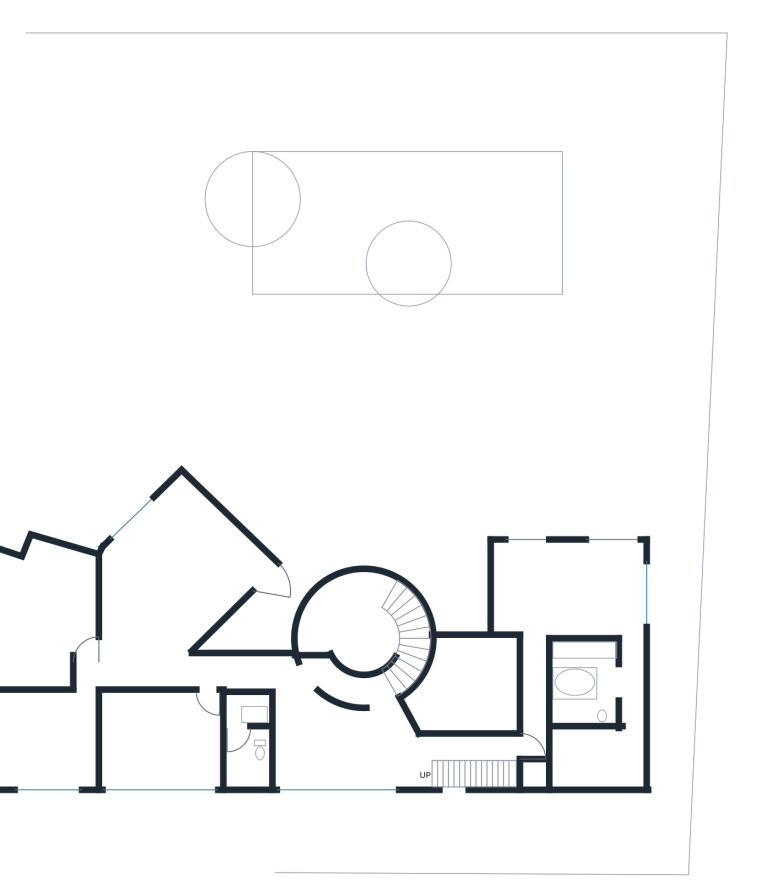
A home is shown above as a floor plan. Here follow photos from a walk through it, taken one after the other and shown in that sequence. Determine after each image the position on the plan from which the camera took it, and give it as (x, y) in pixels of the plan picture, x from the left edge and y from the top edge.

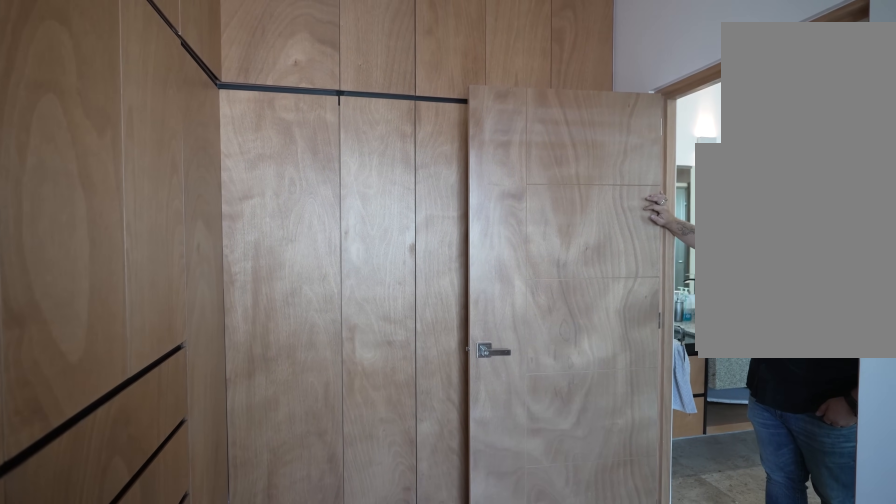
(591, 761)
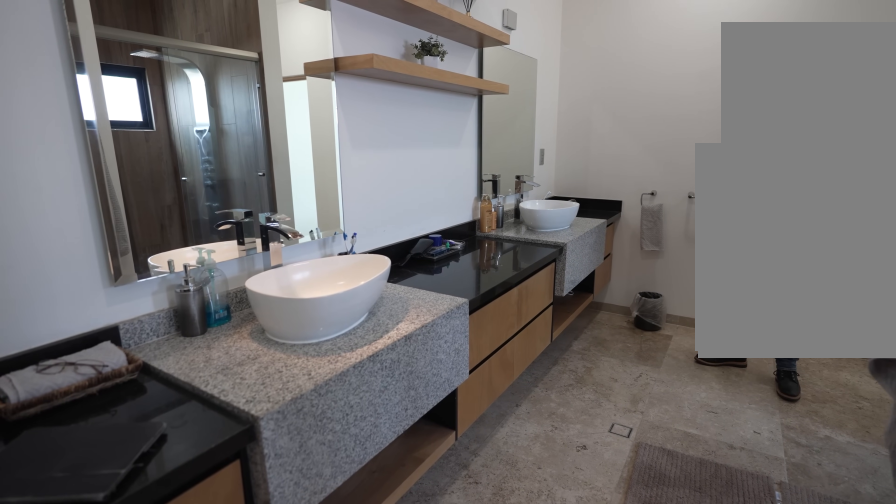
(611, 681)
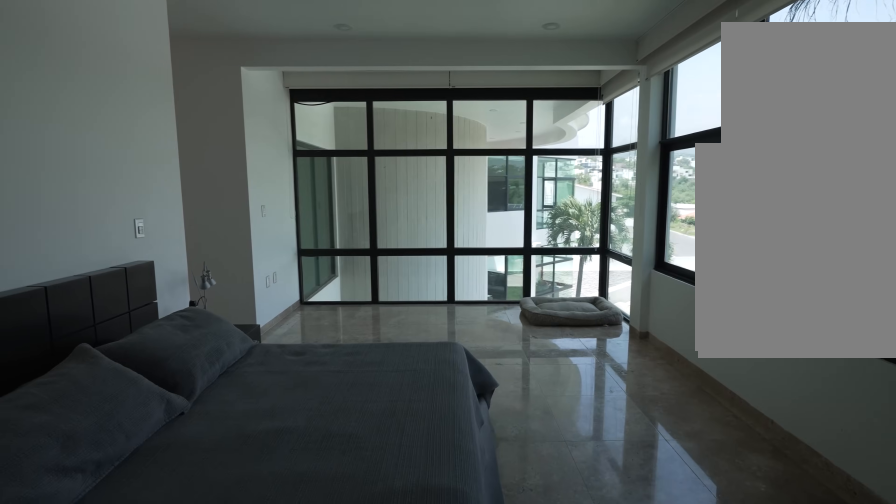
(604, 558)
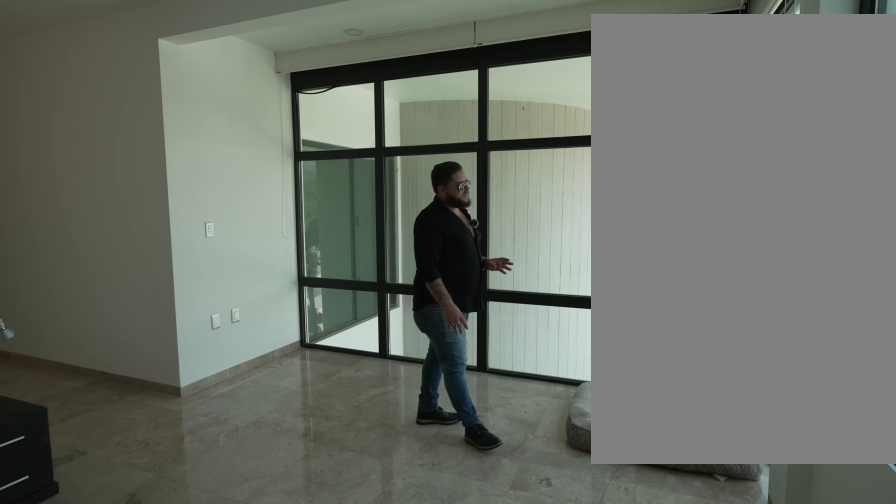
(579, 560)
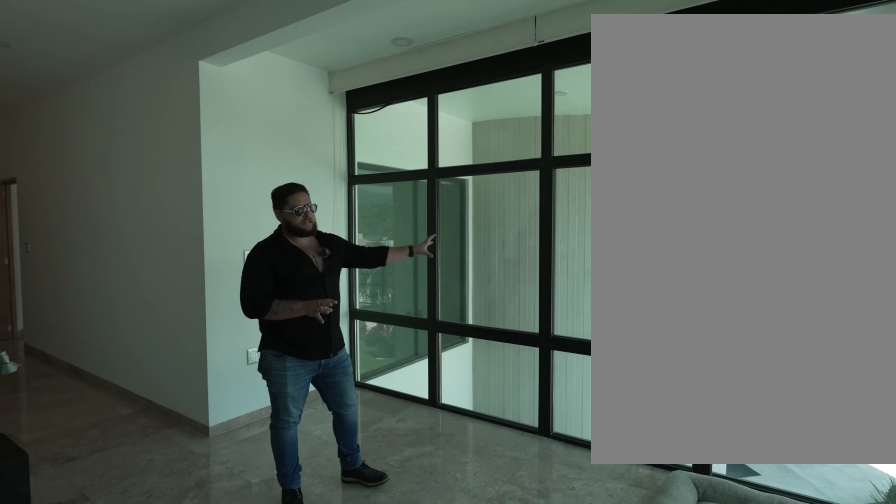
(556, 560)
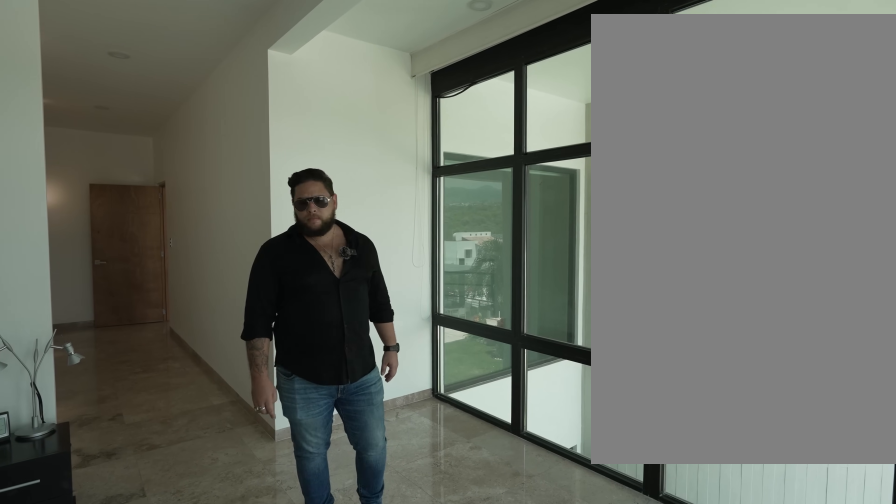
(556, 560)
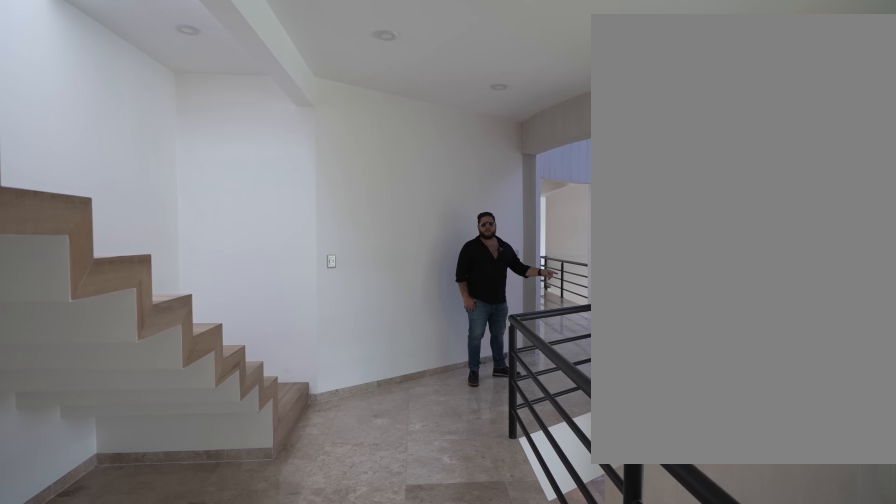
(491, 744)
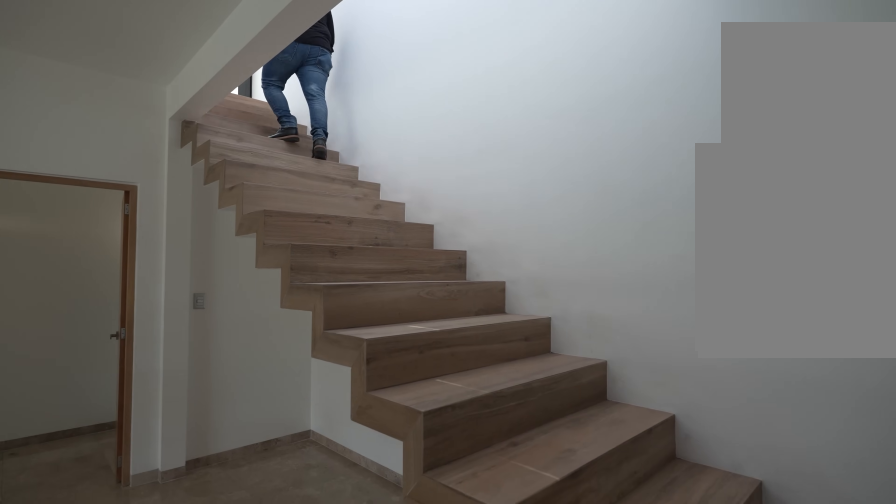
(426, 755)
